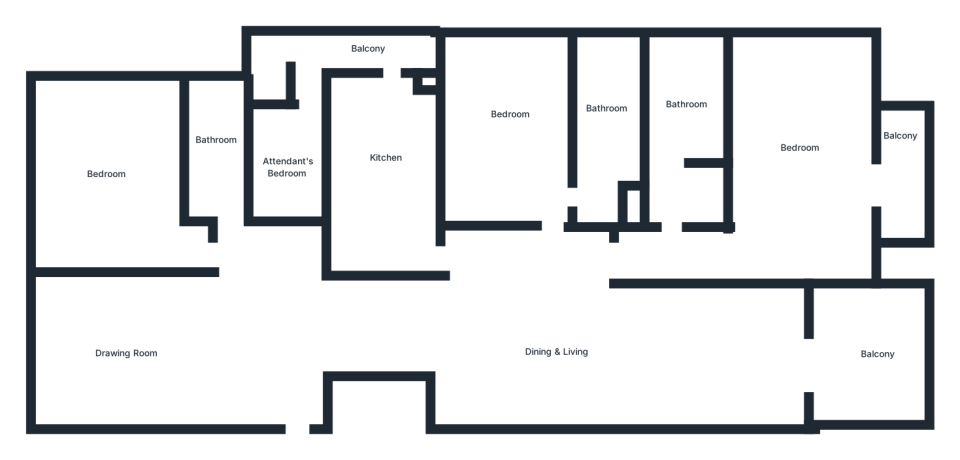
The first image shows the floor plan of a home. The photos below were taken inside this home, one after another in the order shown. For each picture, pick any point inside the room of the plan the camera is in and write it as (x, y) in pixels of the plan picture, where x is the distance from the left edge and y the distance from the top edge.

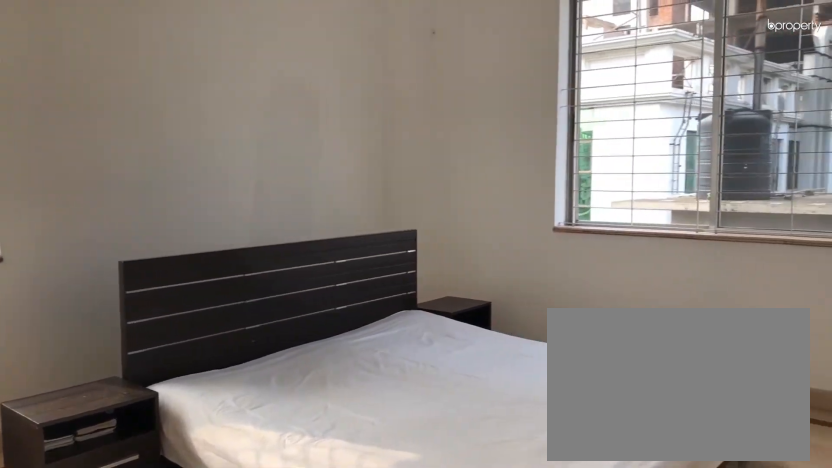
(104, 180)
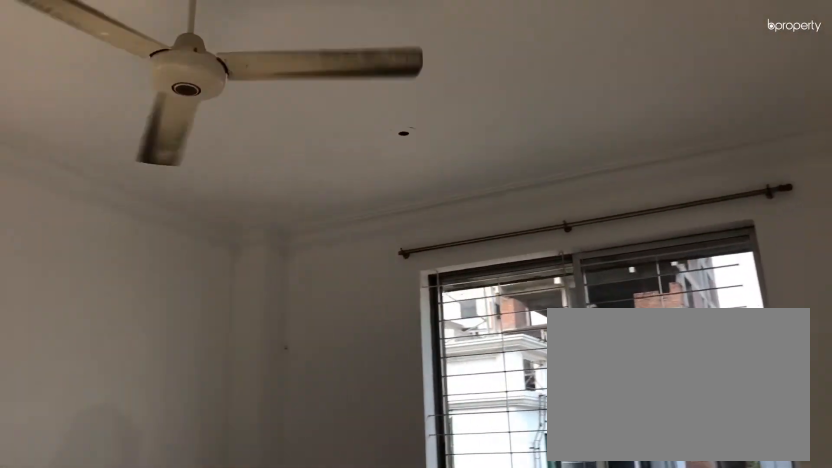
(104, 180)
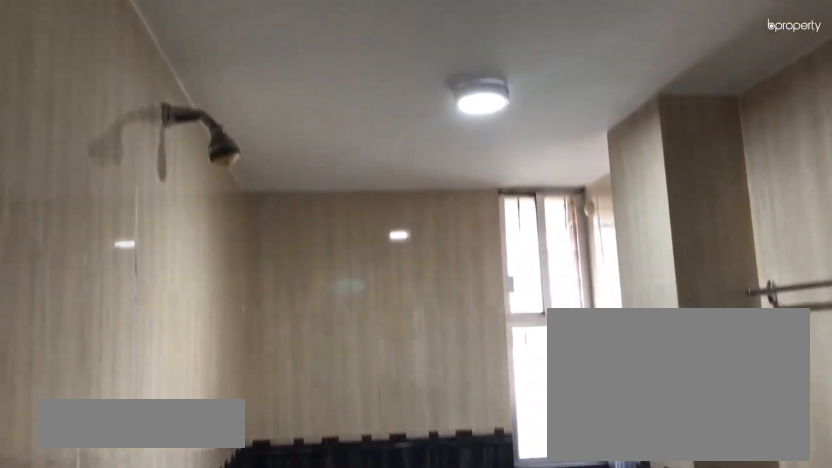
(609, 94)
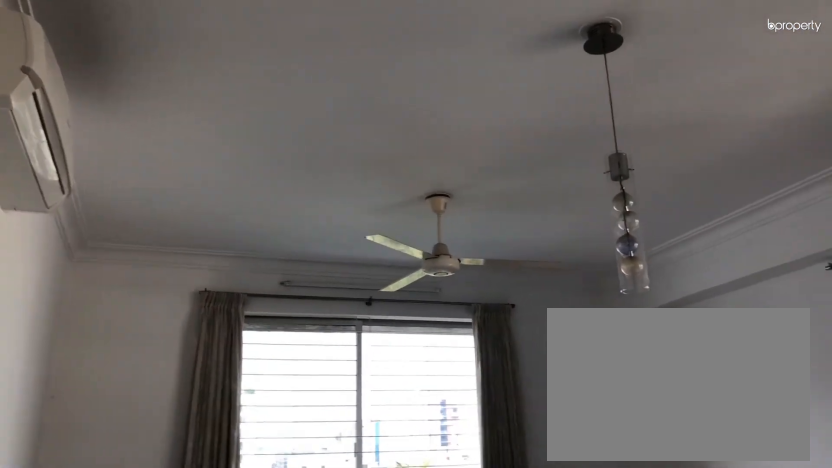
(802, 137)
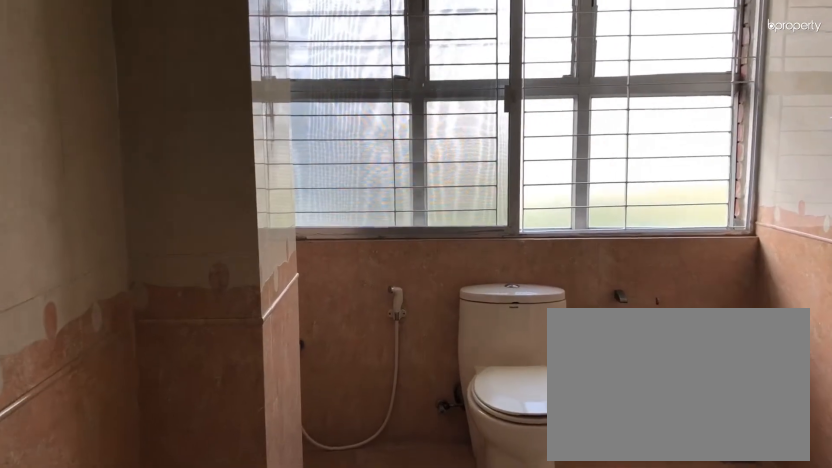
(686, 100)
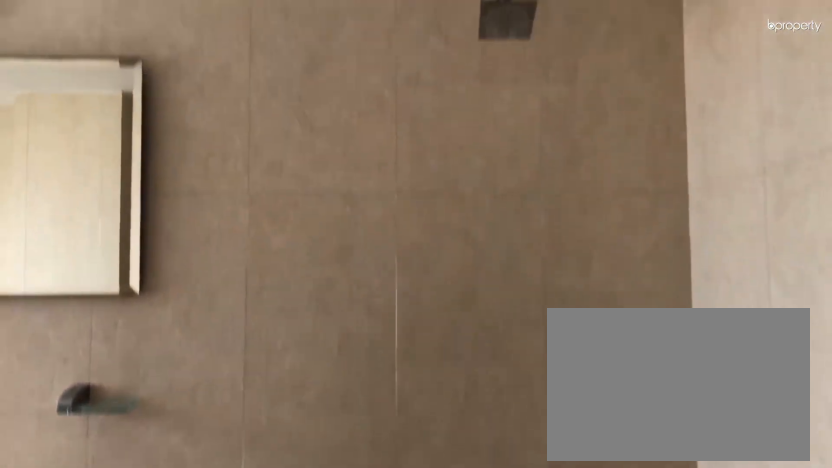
(686, 100)
